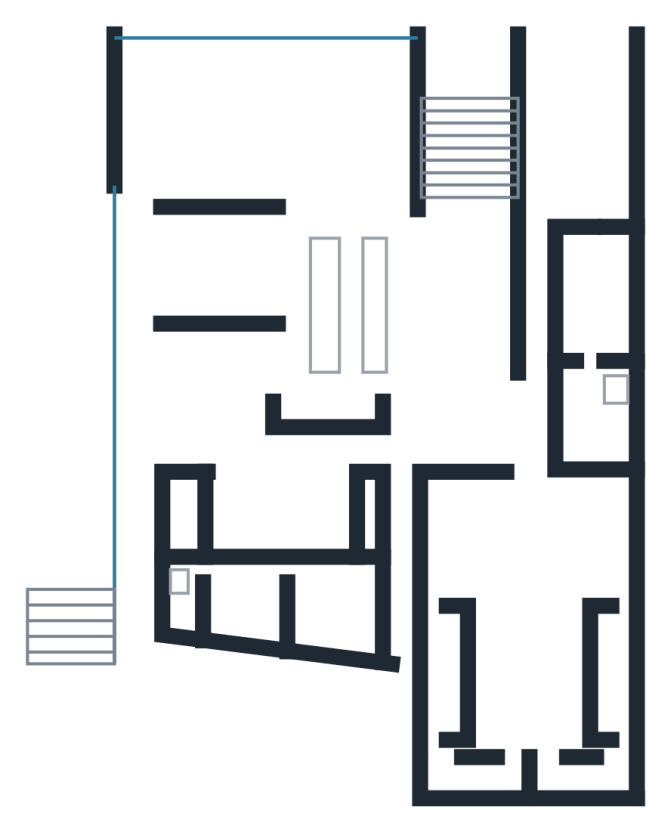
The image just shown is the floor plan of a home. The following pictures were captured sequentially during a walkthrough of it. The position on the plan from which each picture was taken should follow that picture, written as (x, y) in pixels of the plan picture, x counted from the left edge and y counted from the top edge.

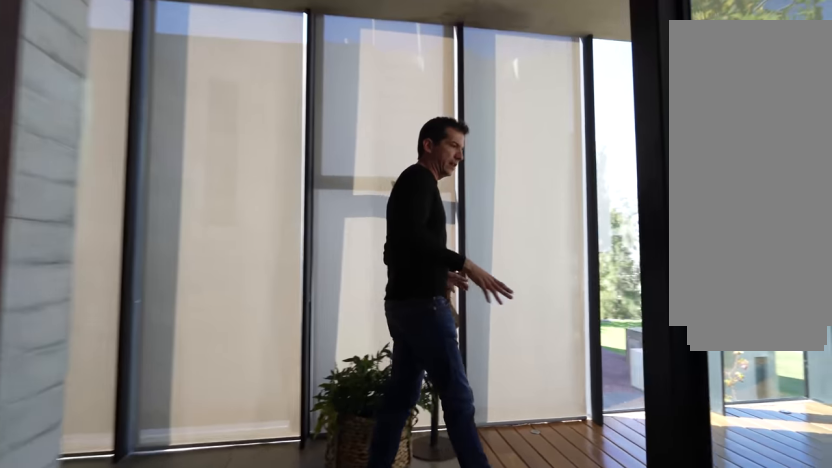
(197, 452)
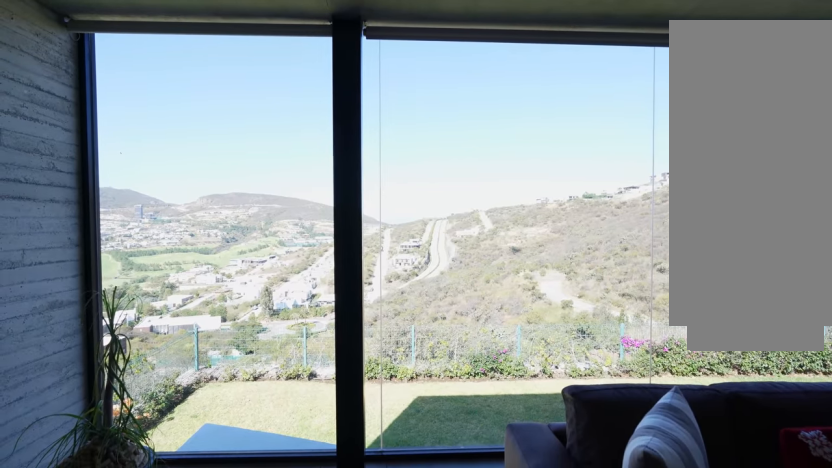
(168, 82)
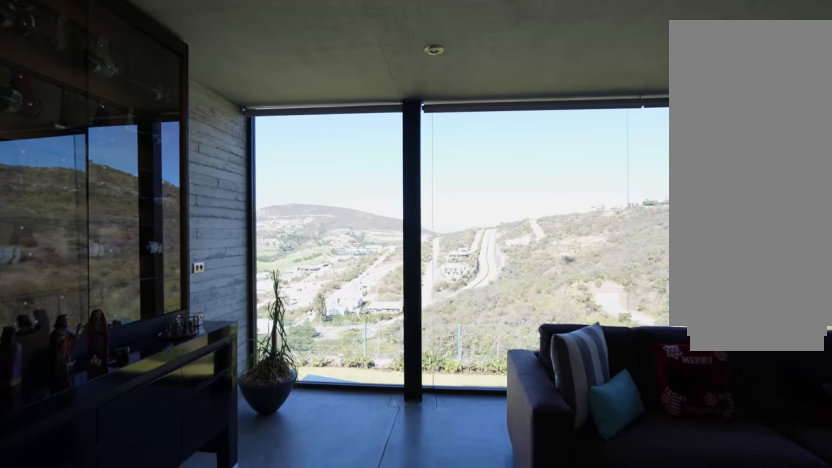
(169, 98)
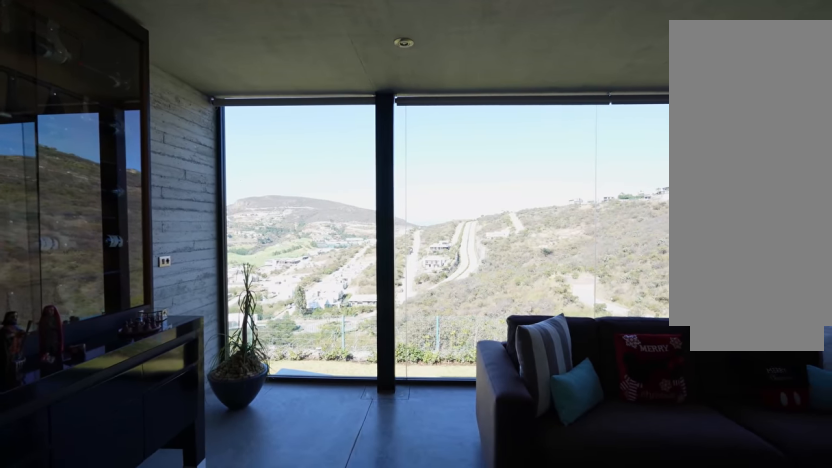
(159, 150)
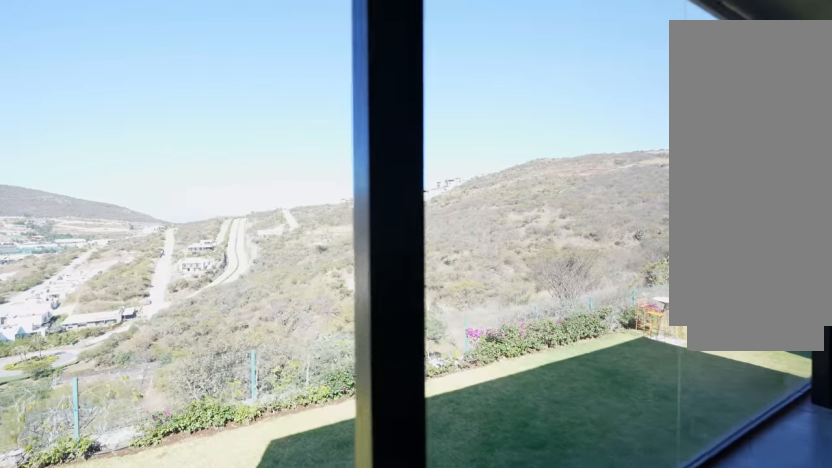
(154, 82)
